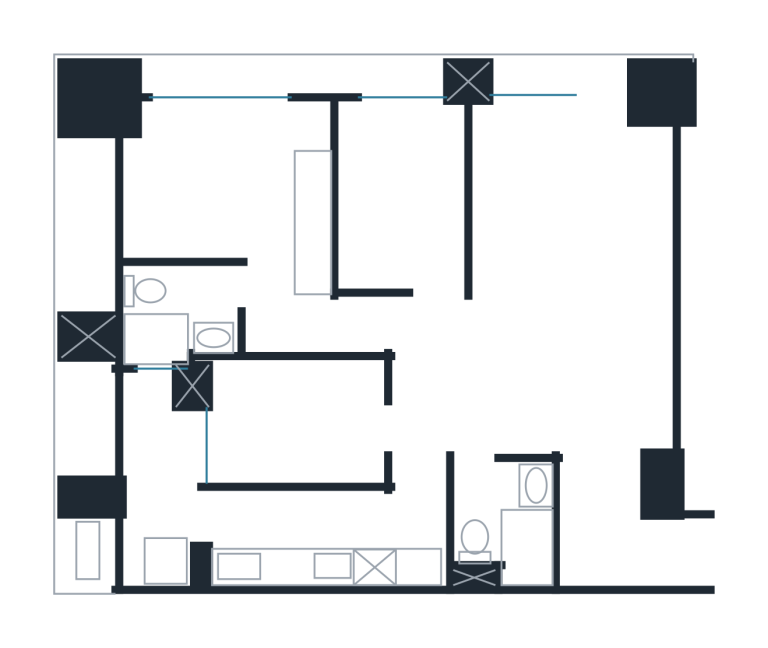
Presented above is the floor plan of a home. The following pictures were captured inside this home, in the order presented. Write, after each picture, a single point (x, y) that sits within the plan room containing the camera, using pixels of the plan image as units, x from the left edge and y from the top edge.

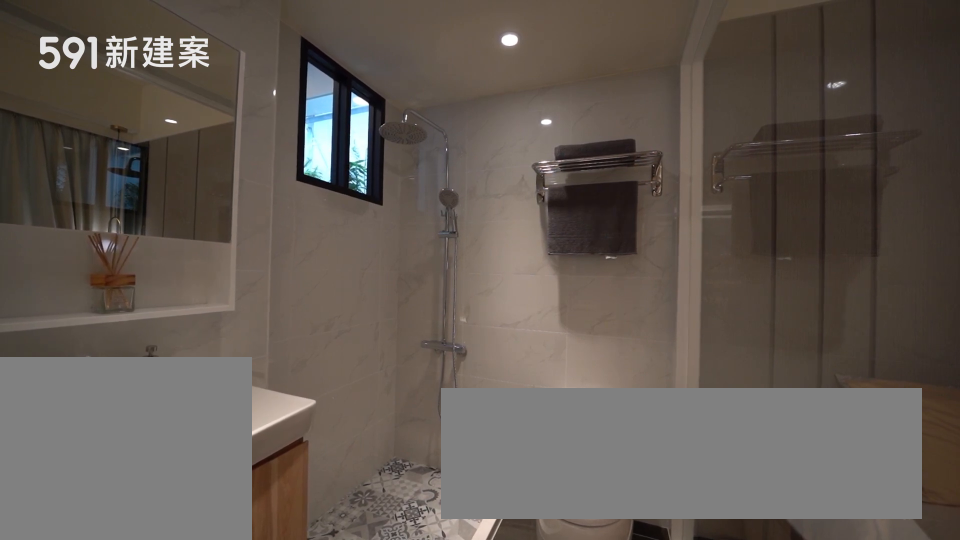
(174, 316)
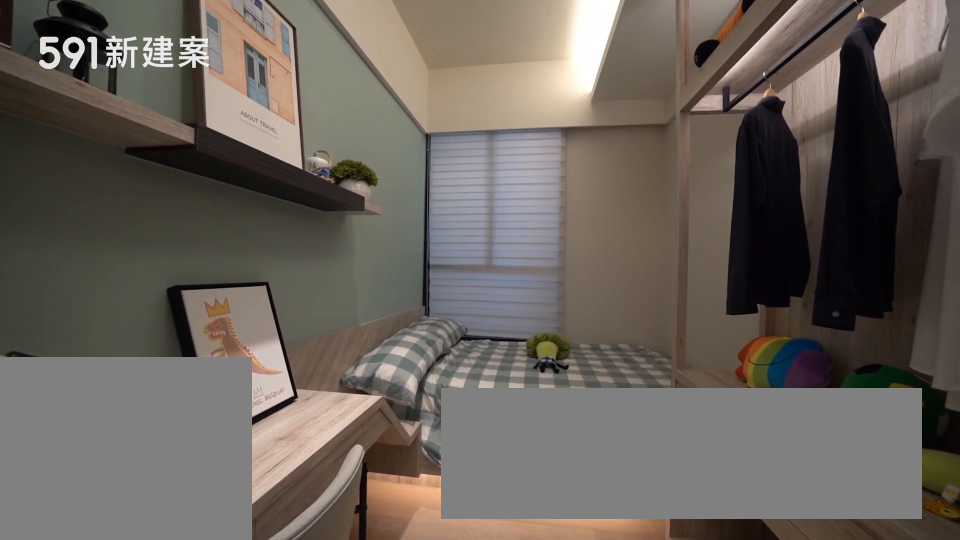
(292, 421)
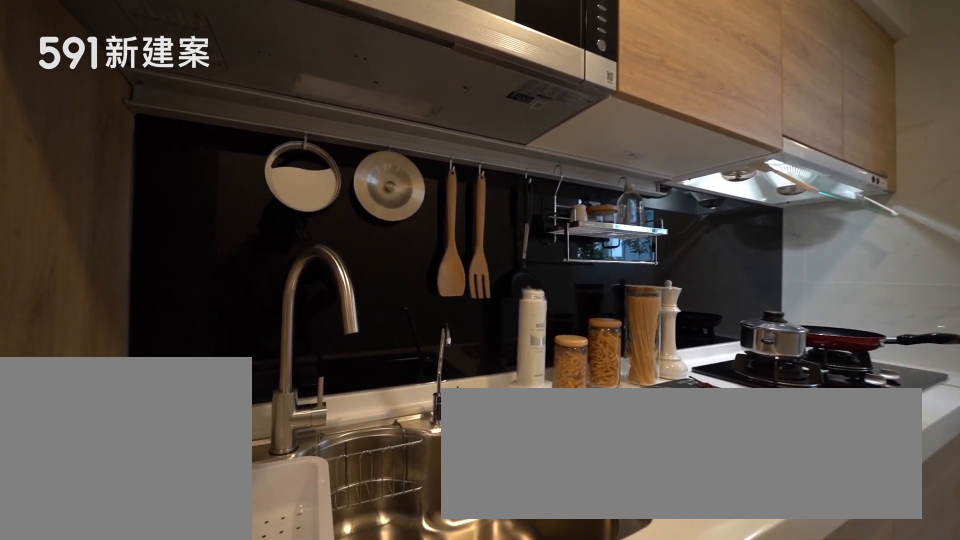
(326, 538)
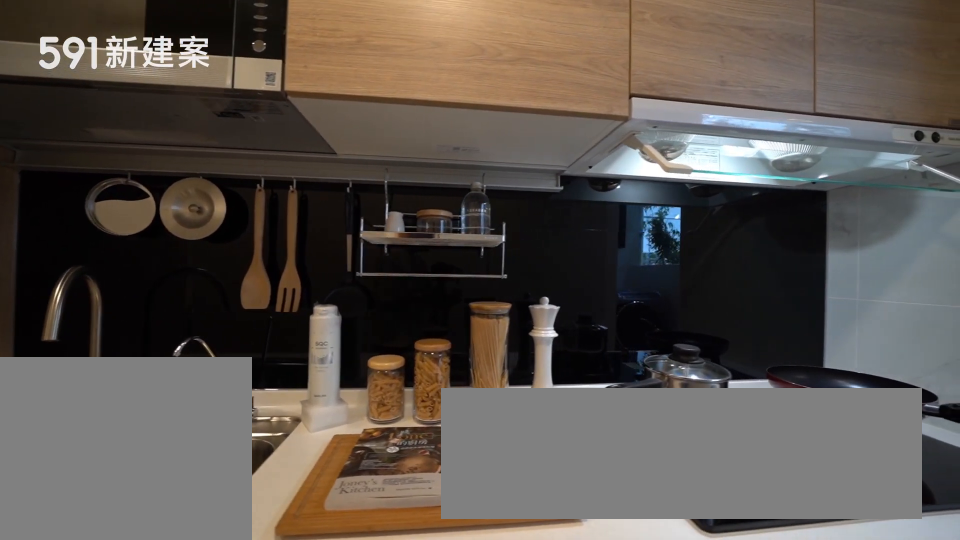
(326, 538)
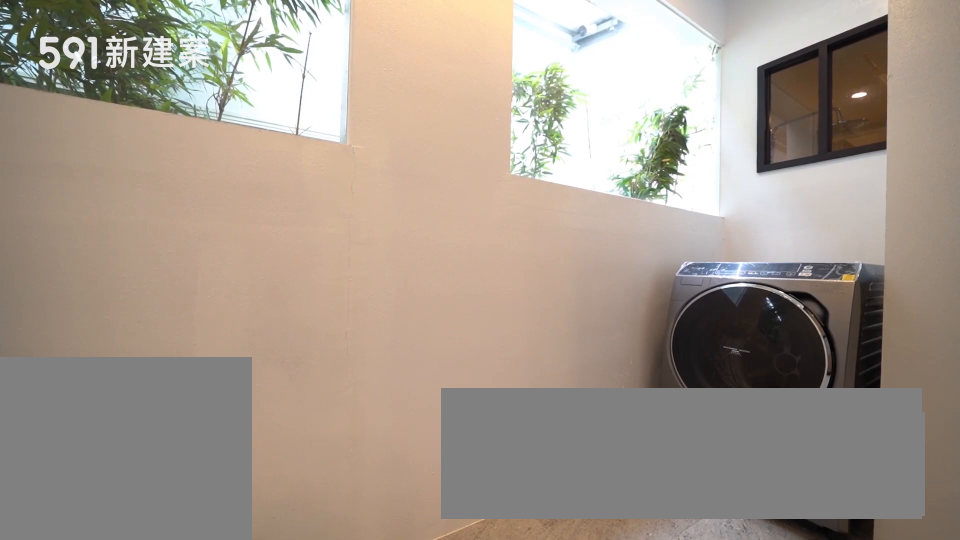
(154, 479)
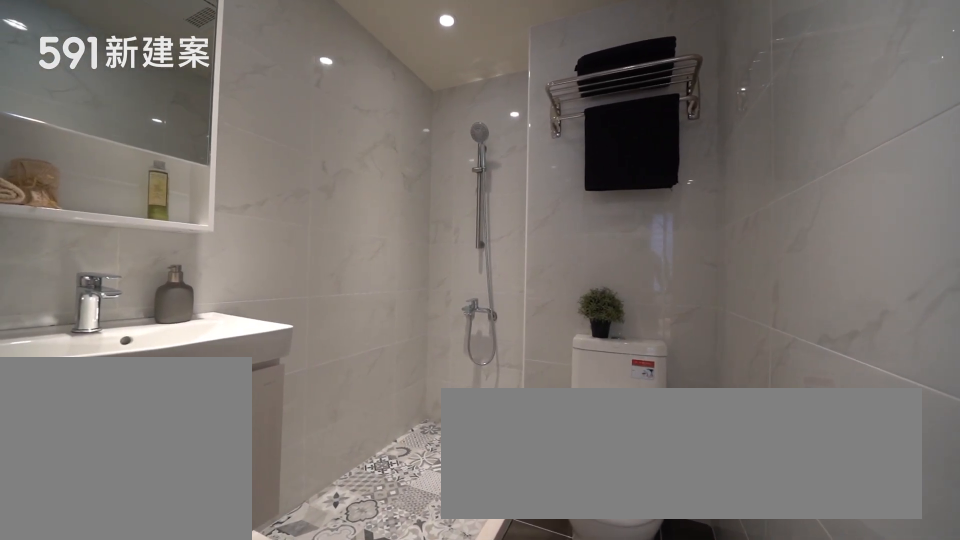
(510, 523)
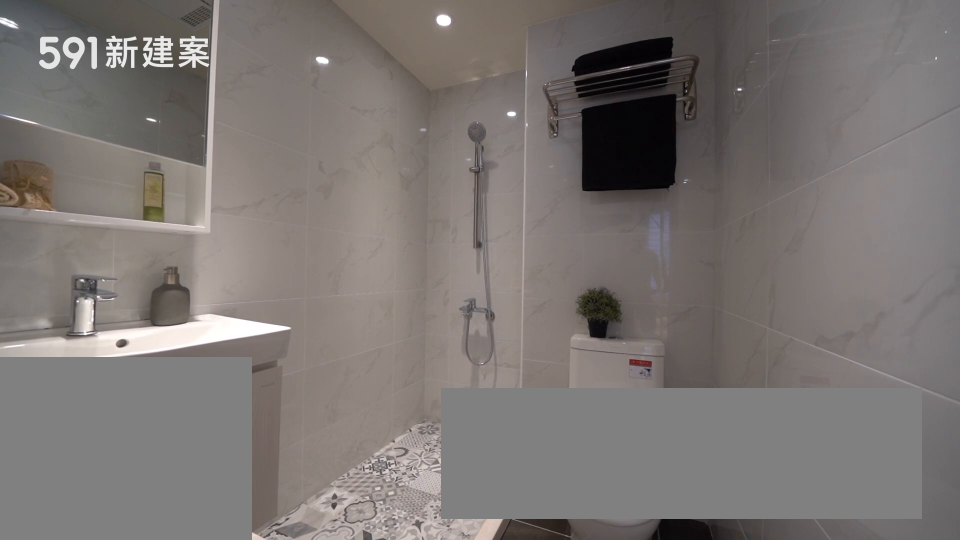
(510, 523)
